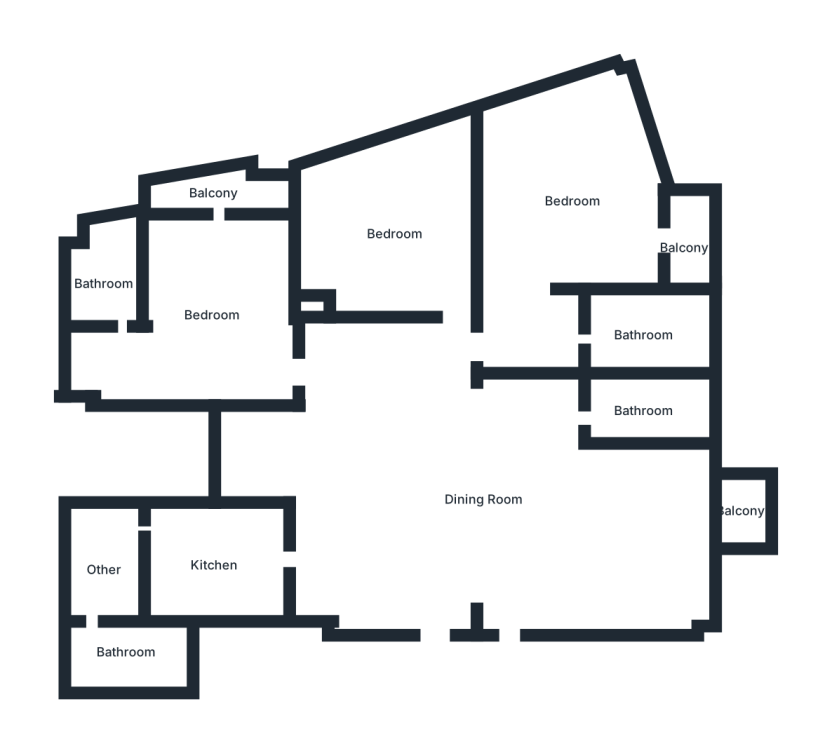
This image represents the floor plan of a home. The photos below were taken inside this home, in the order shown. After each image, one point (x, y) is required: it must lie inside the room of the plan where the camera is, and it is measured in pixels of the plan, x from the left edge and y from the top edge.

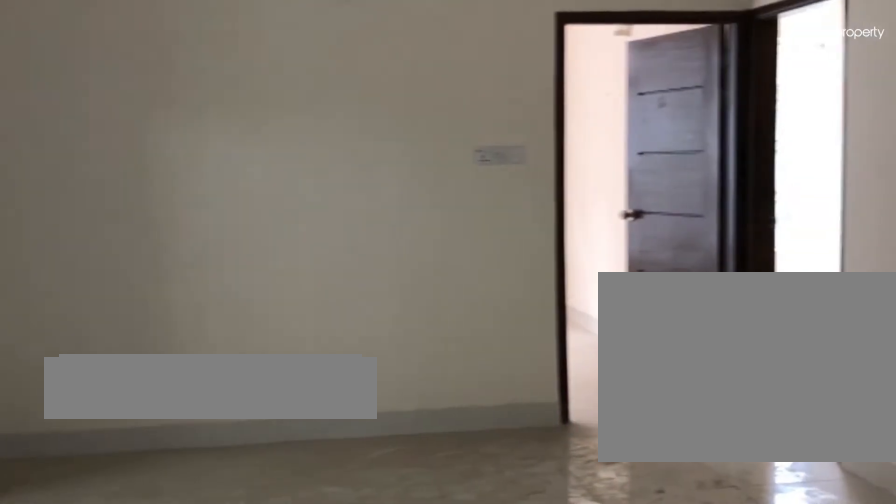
(481, 500)
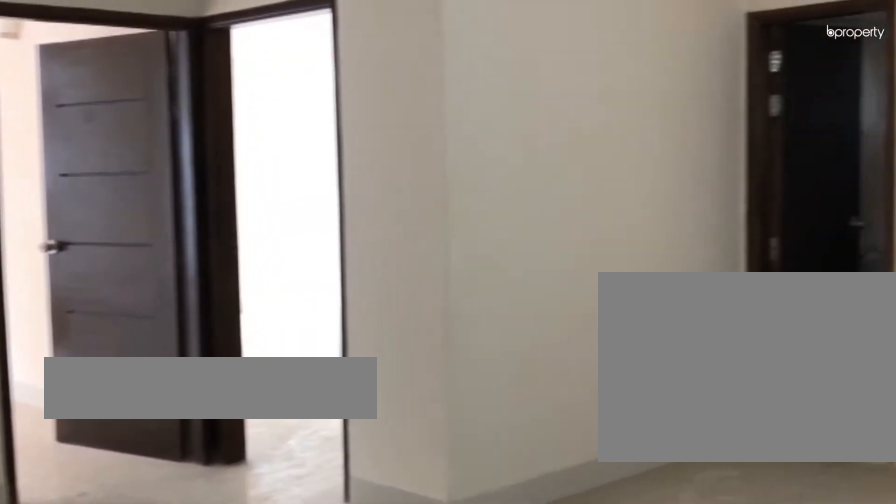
(481, 500)
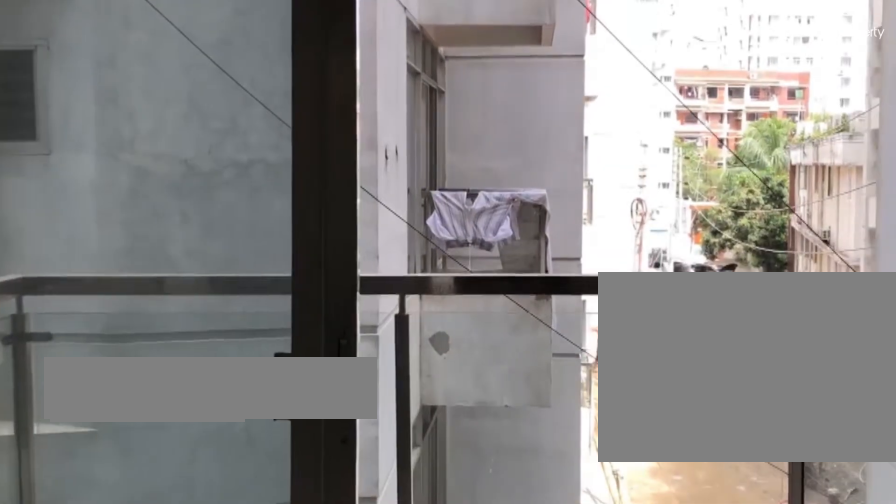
(739, 512)
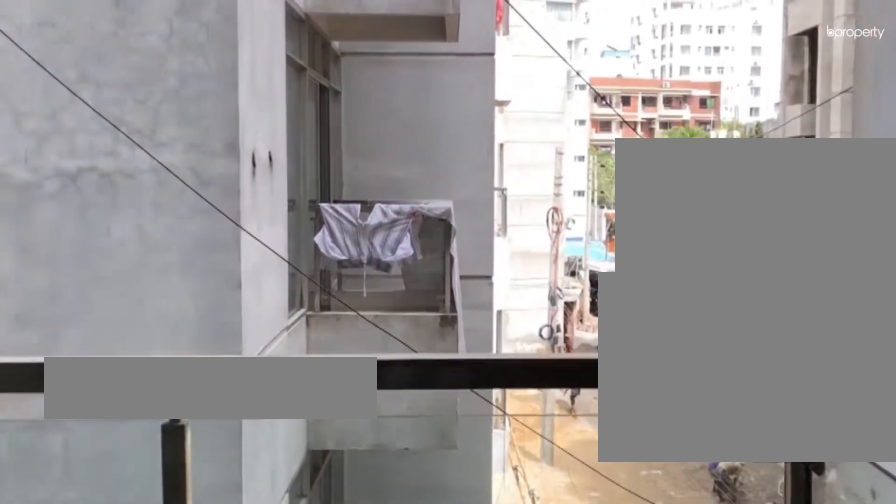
(739, 512)
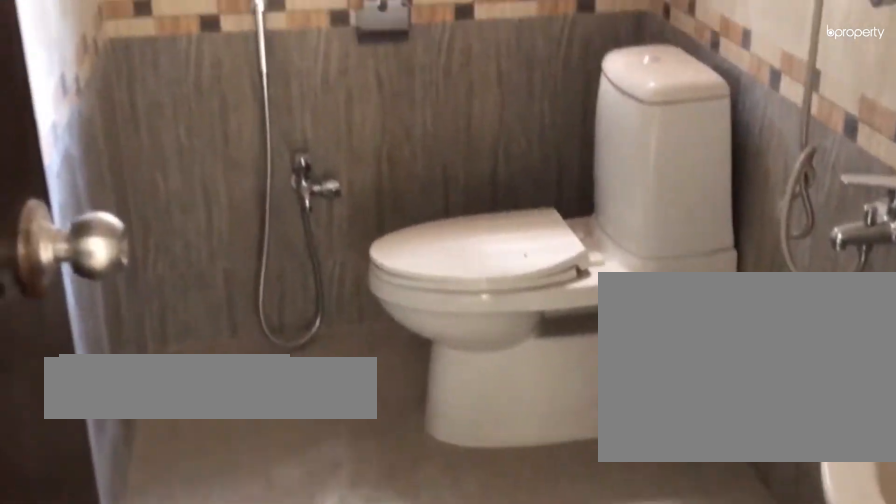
(641, 412)
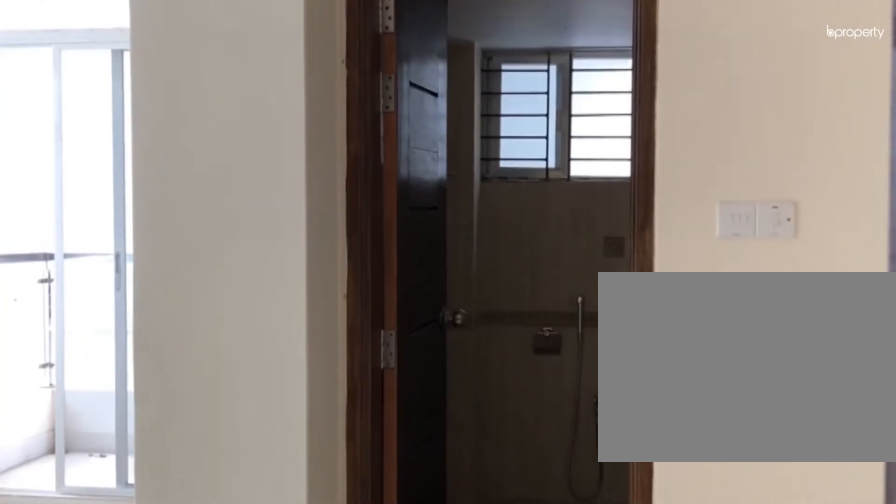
(514, 342)
